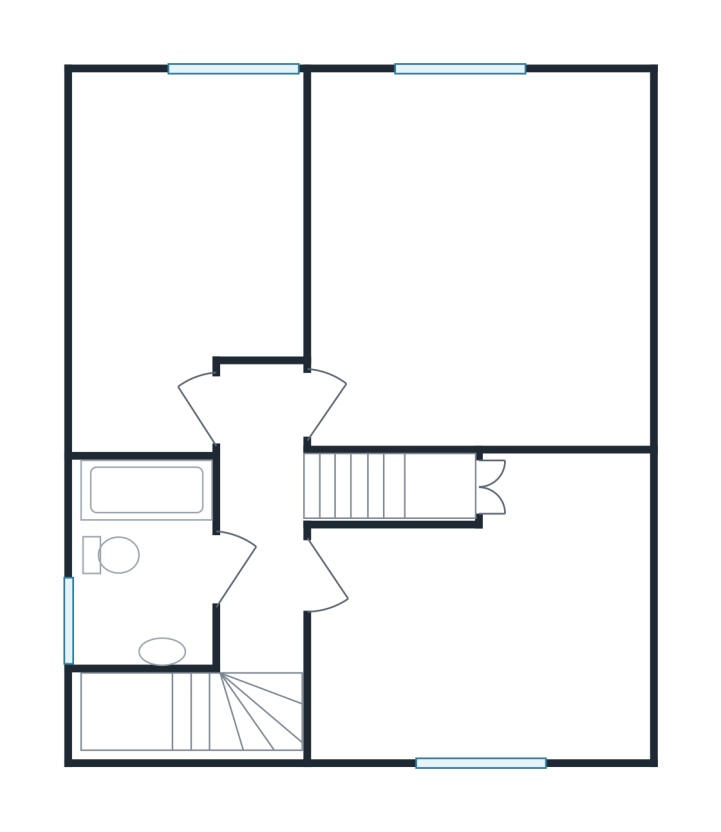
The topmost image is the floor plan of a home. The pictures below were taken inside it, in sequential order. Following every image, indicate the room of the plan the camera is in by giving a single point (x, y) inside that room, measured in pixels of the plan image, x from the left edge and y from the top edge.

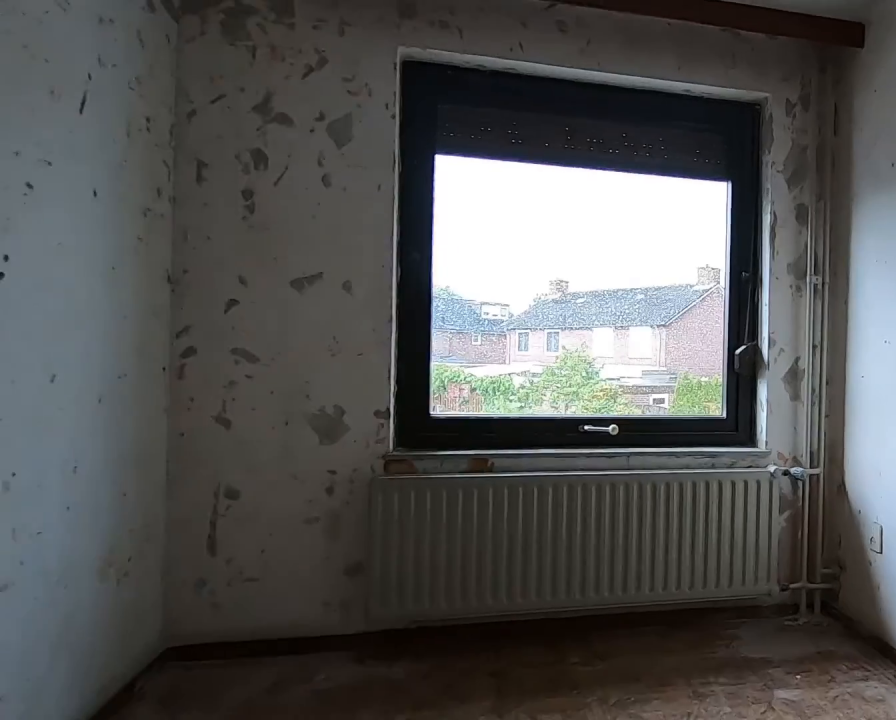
(195, 394)
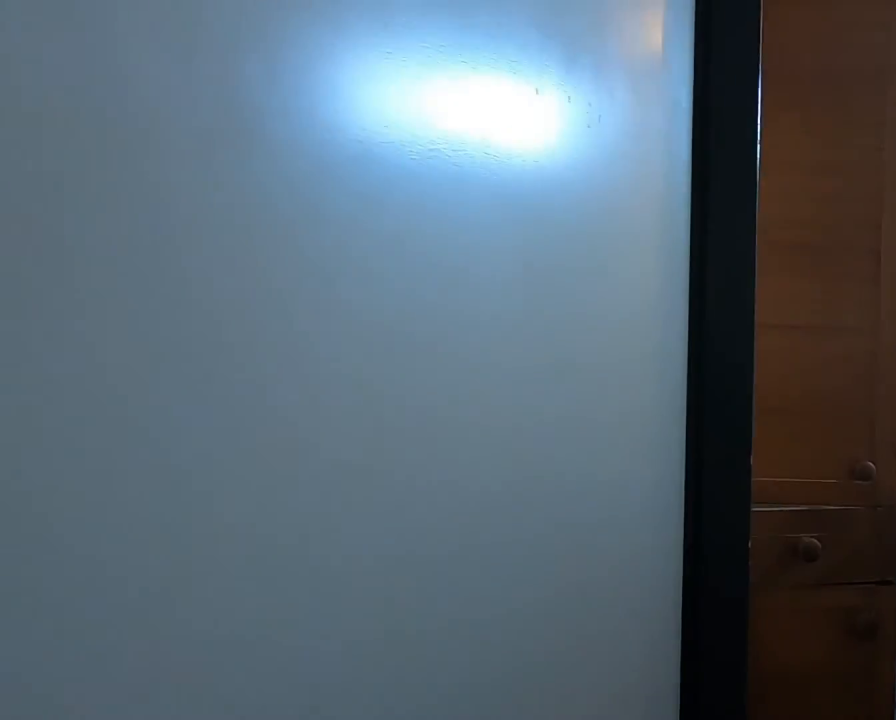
(262, 518)
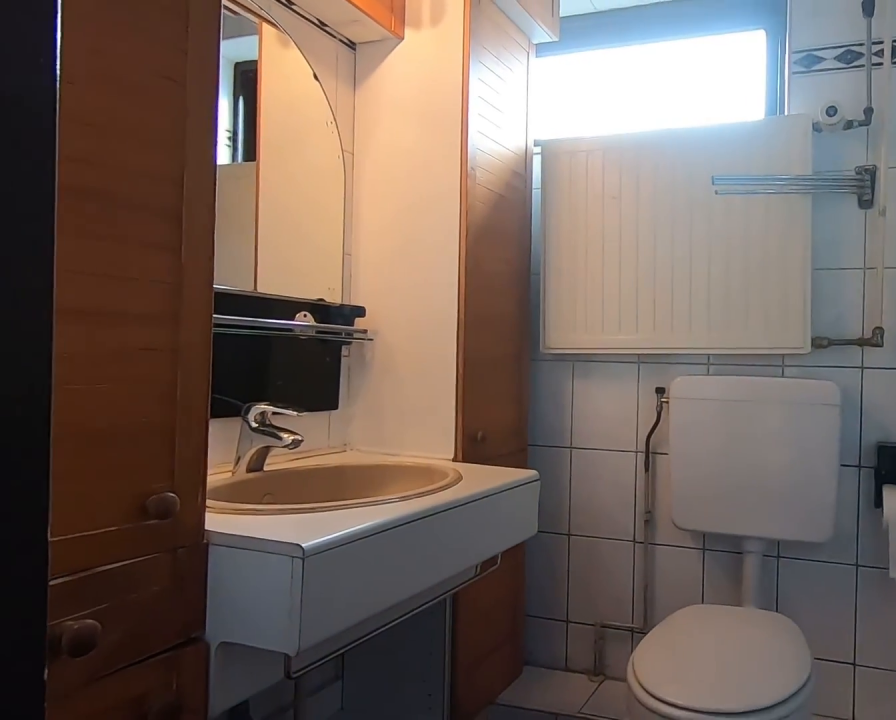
(146, 562)
